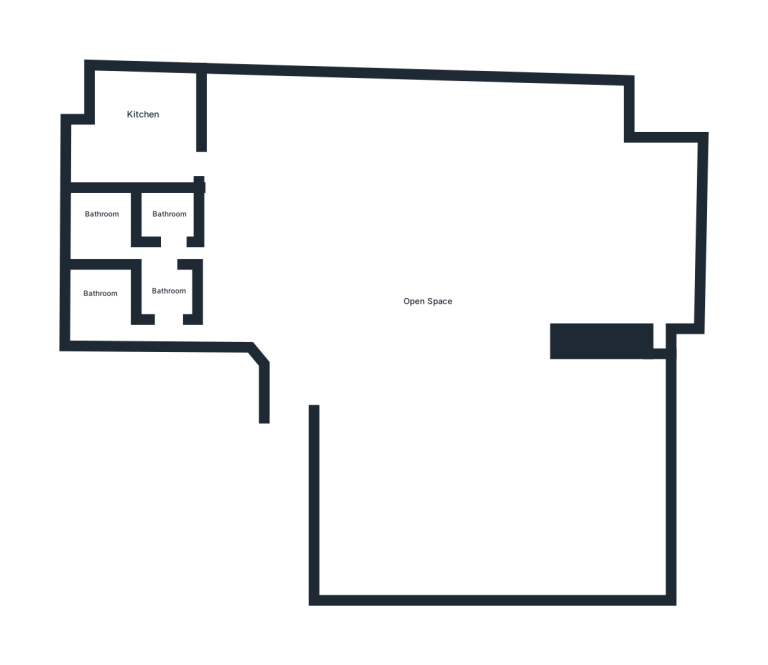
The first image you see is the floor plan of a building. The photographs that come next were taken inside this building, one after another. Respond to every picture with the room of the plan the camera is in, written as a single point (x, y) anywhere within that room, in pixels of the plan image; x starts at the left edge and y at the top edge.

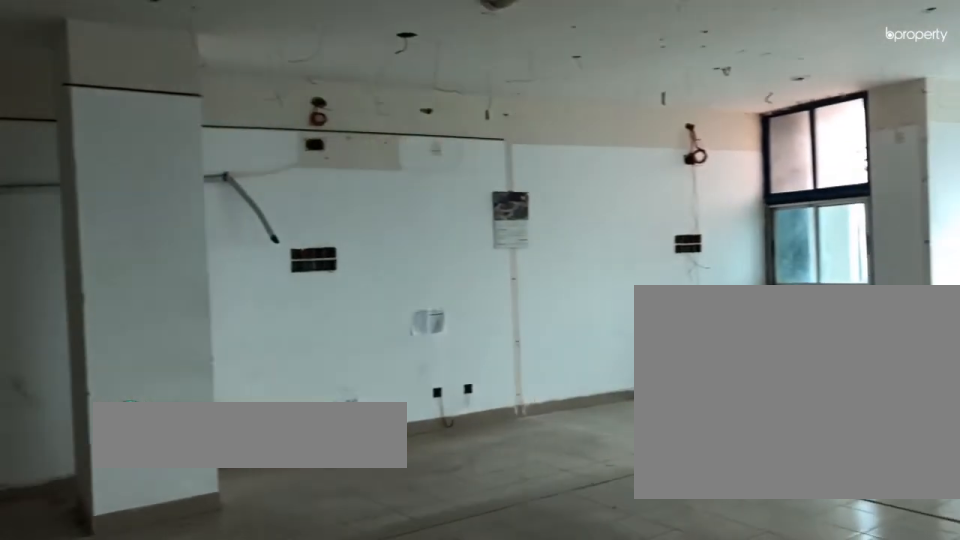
(407, 272)
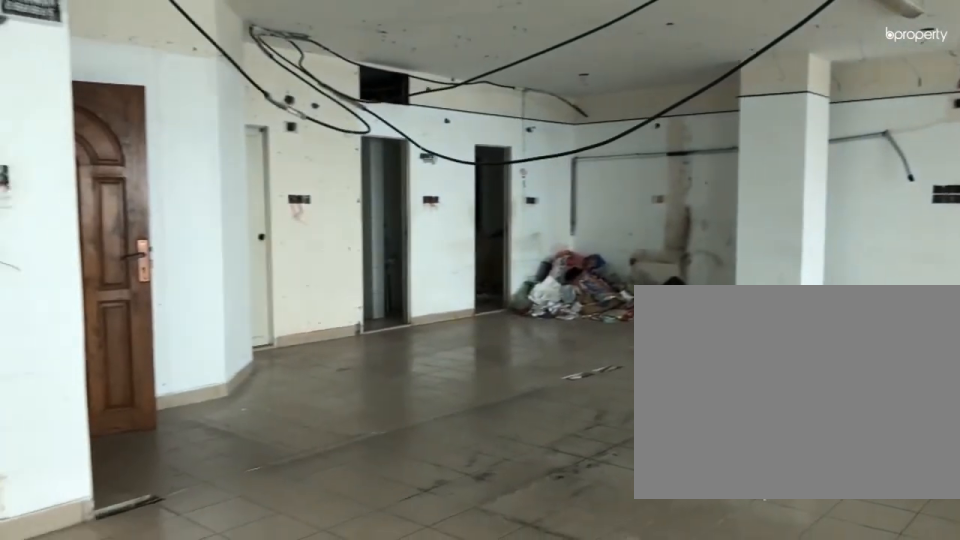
(406, 274)
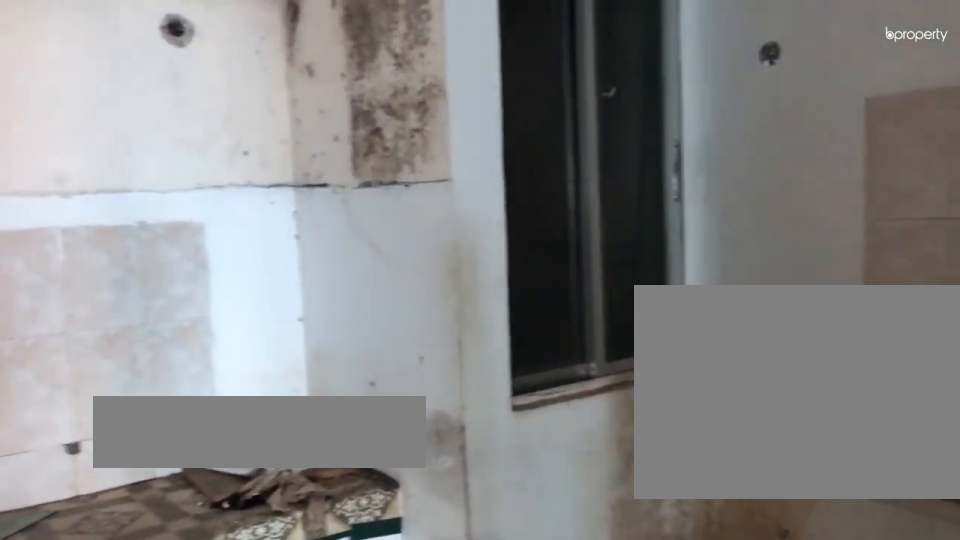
(148, 151)
